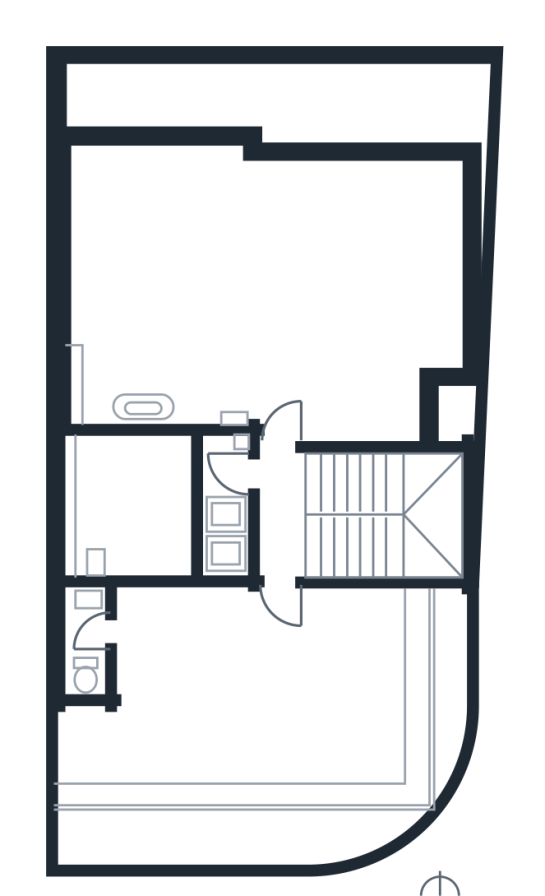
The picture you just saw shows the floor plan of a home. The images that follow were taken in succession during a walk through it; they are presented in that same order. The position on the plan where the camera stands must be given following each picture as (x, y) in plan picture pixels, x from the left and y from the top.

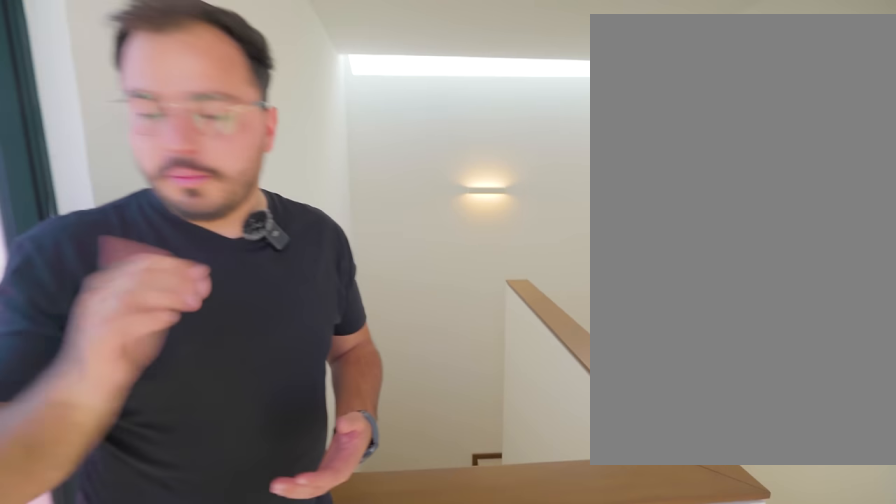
(273, 477)
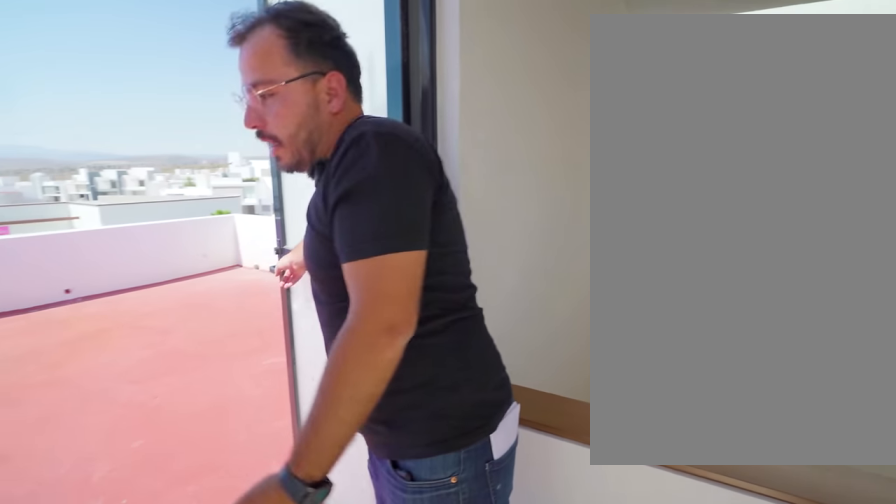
(274, 478)
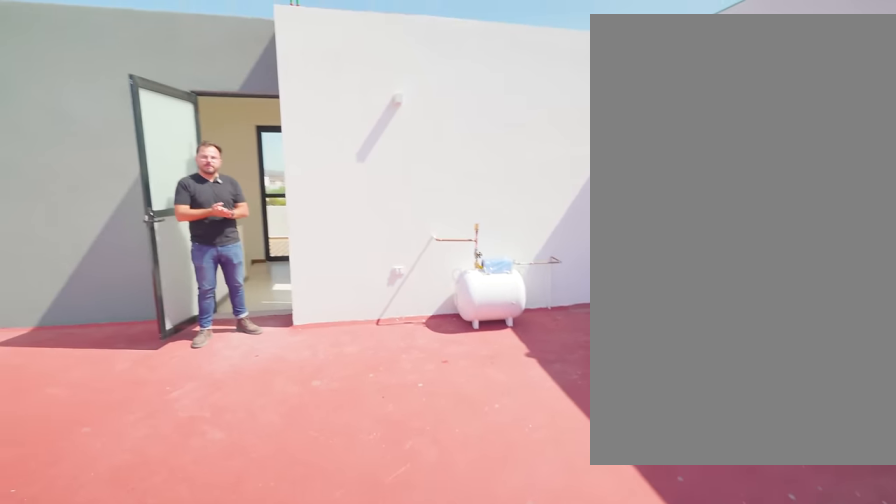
(332, 270)
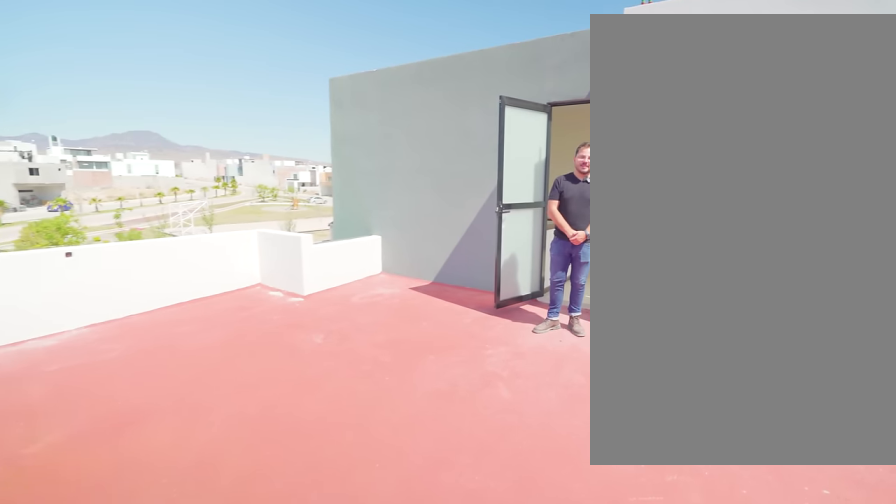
(114, 184)
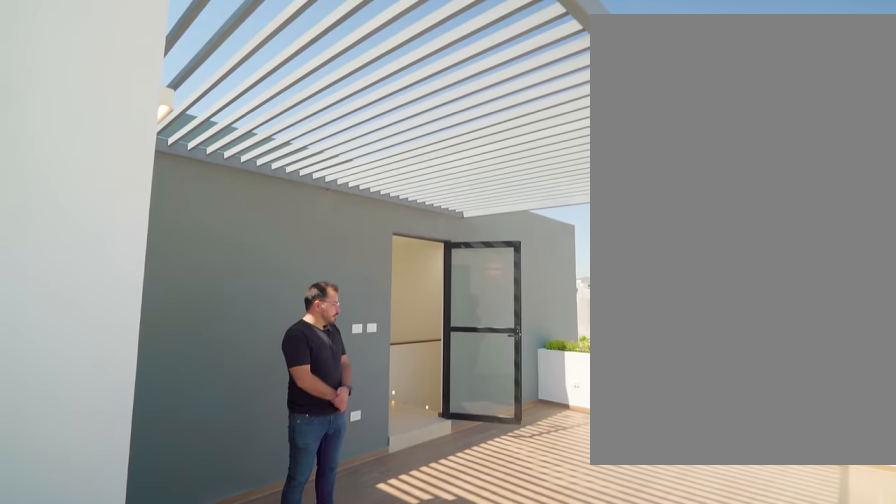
(87, 780)
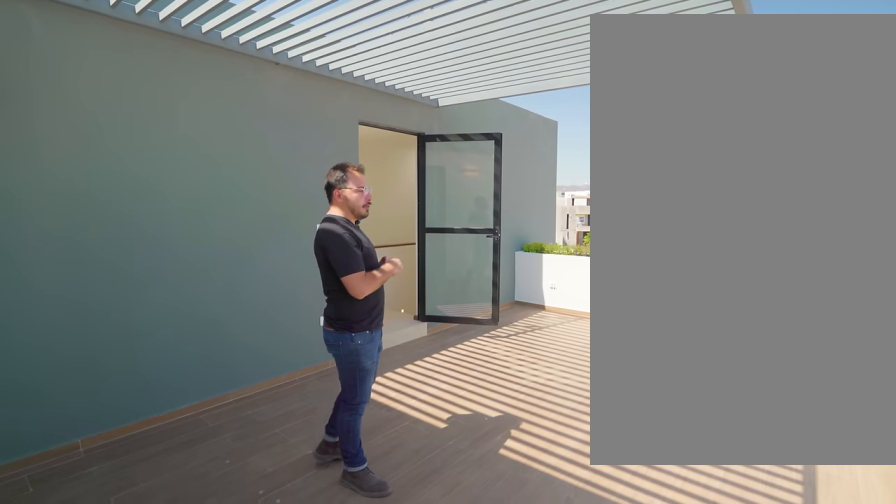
(87, 779)
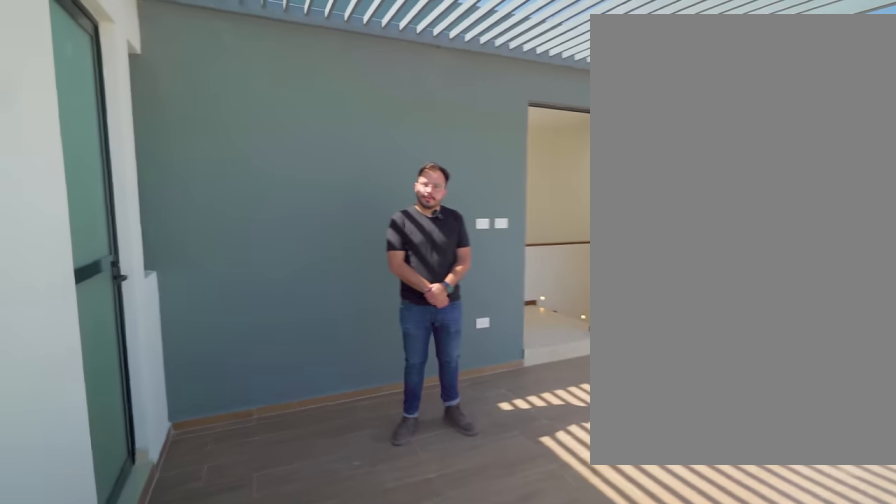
(87, 779)
